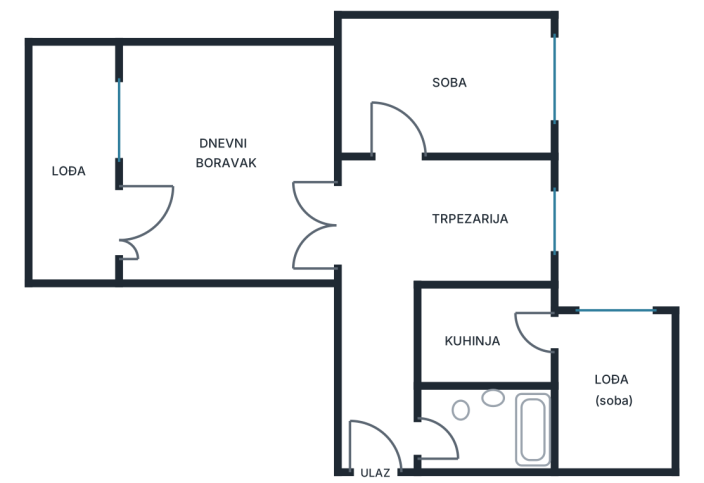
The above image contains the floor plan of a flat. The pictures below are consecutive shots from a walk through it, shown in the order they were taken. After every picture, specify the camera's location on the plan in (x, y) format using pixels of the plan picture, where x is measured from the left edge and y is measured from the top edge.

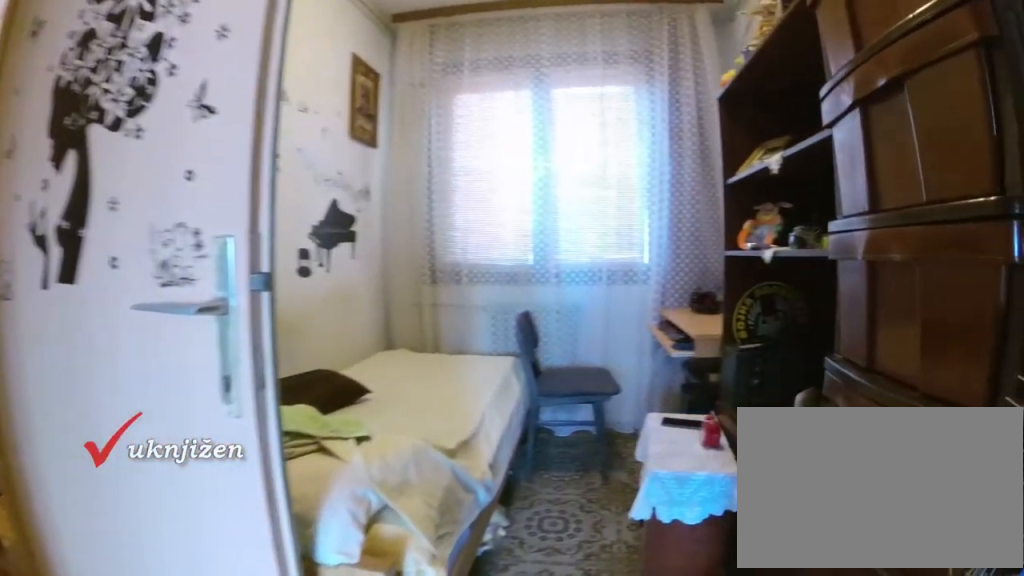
(378, 252)
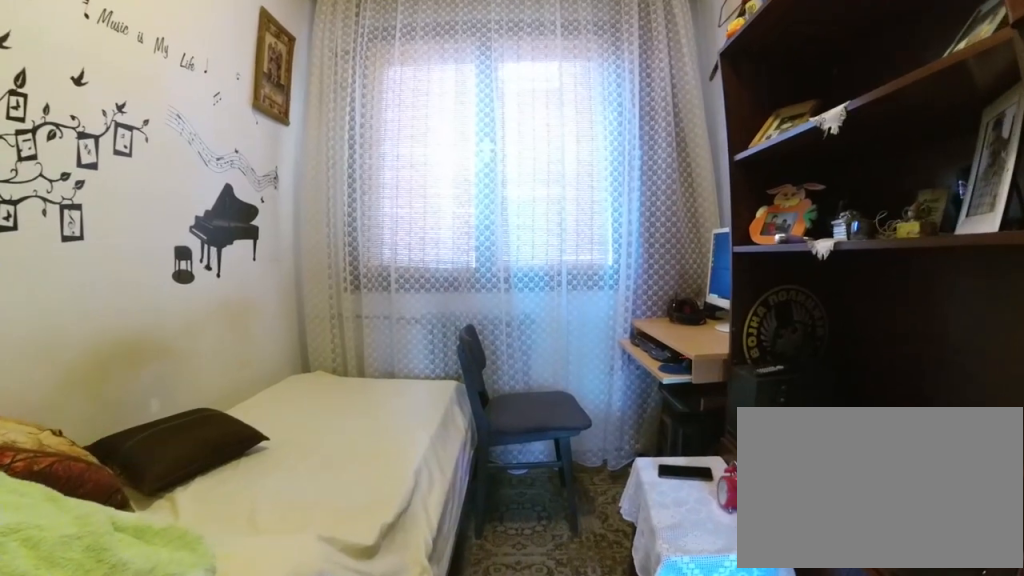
(382, 235)
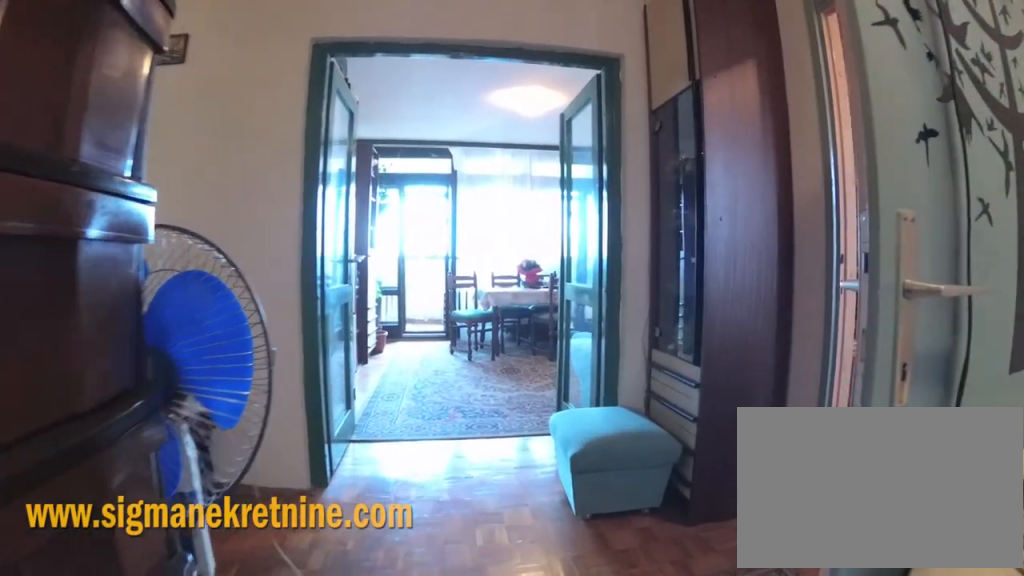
(480, 226)
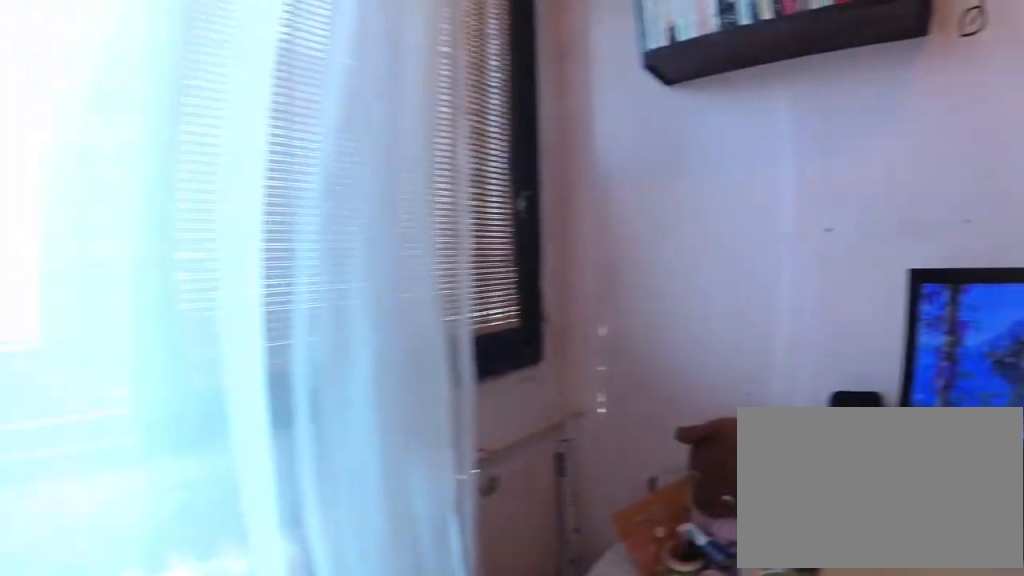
(509, 100)
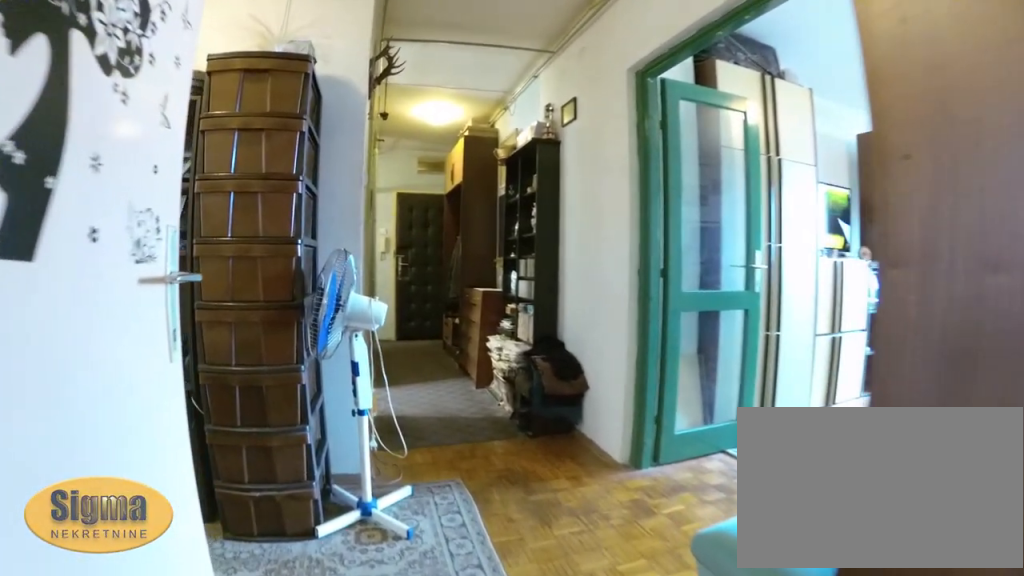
(393, 119)
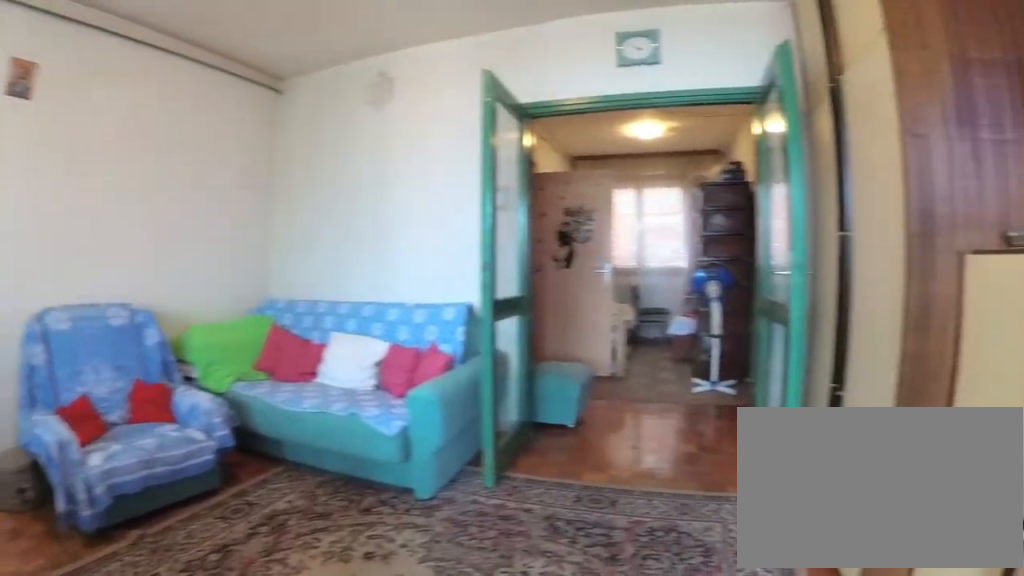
(143, 237)
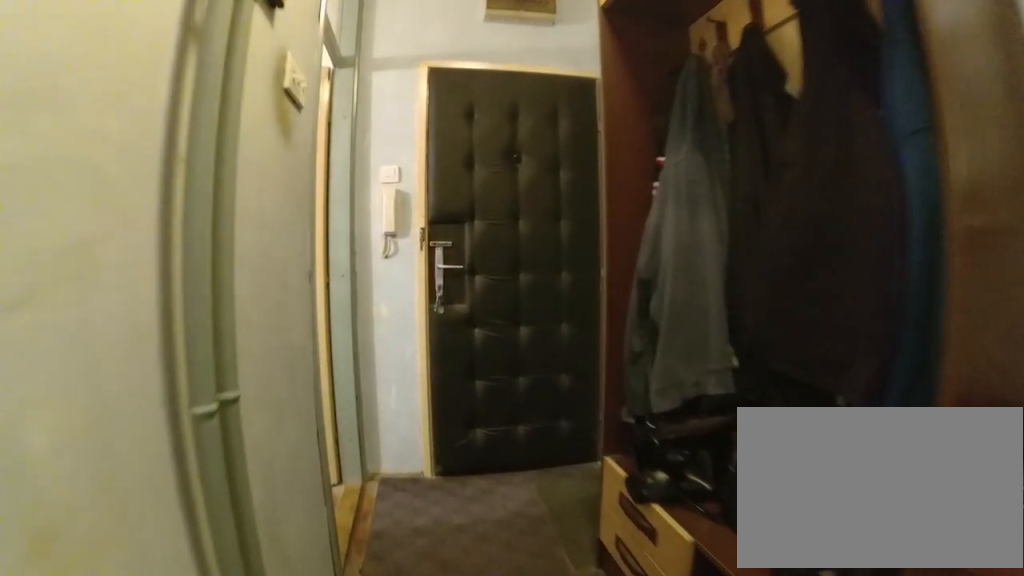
(379, 348)
